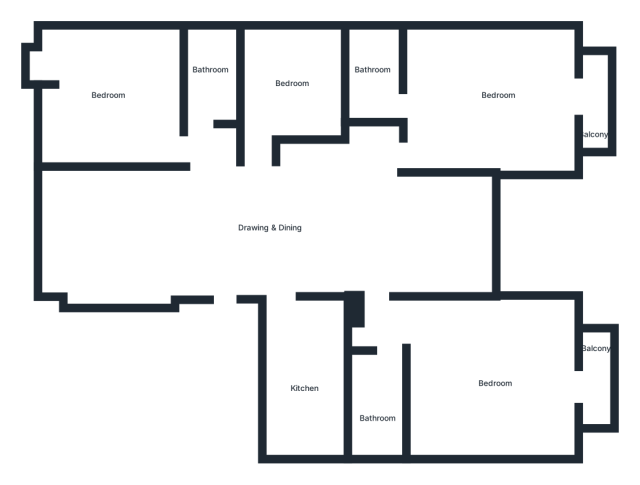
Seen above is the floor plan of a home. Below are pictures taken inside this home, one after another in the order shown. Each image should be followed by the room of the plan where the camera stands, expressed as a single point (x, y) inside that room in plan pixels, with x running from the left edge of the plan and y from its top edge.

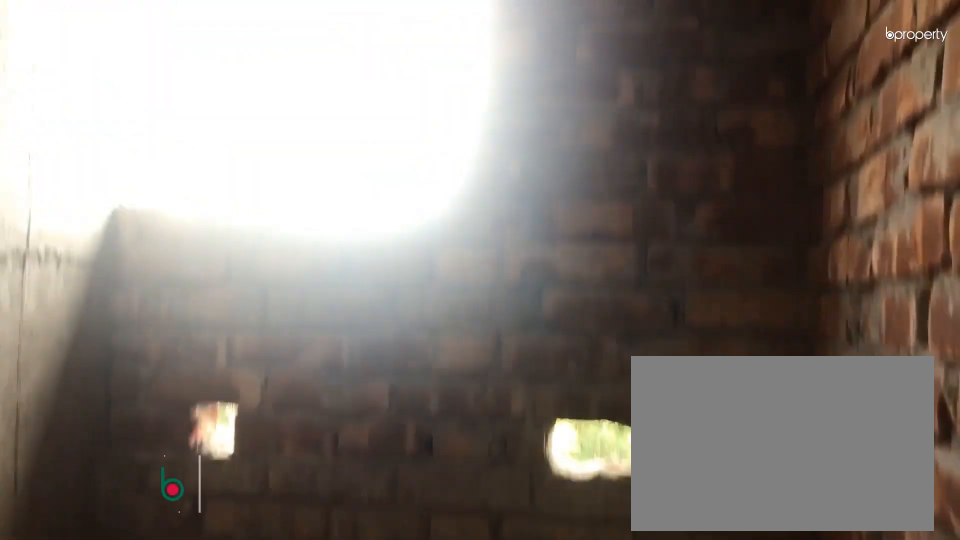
(373, 76)
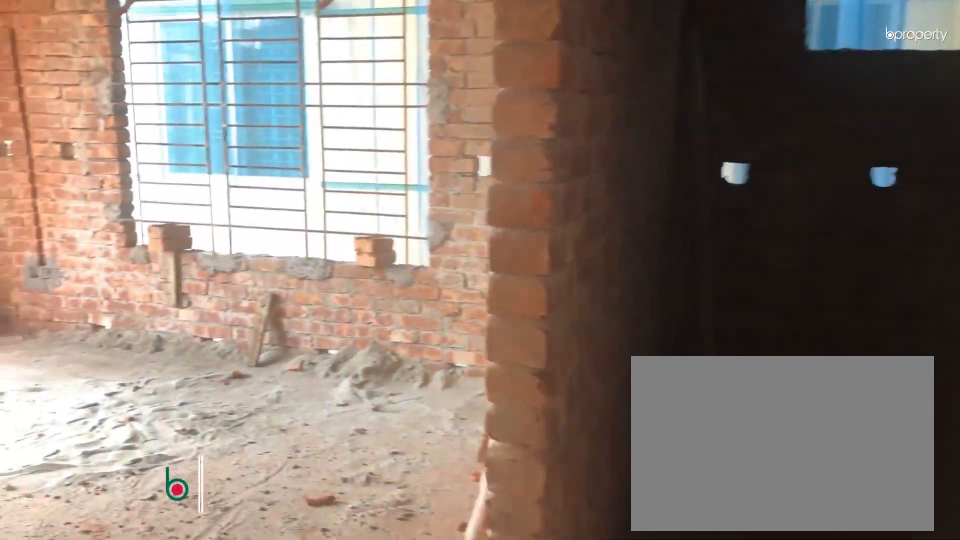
(414, 321)
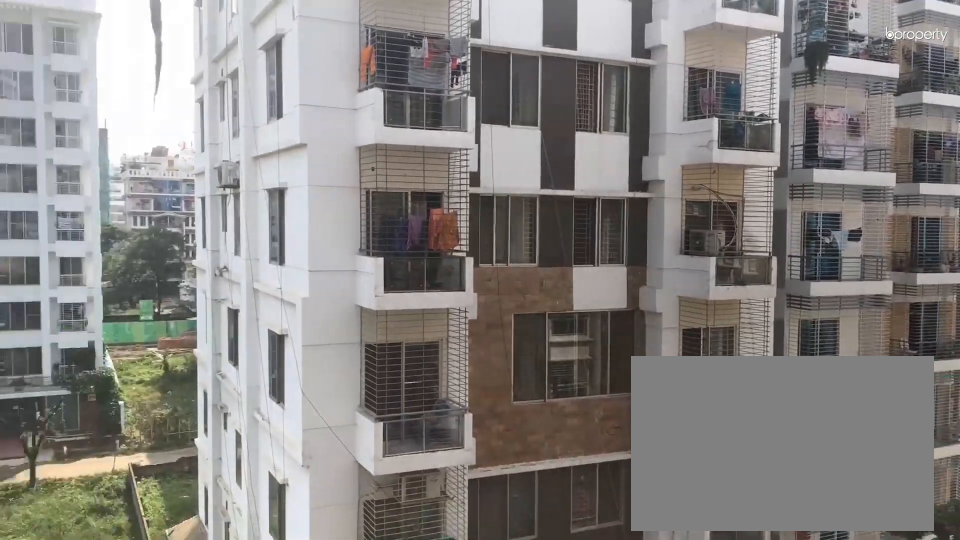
(595, 387)
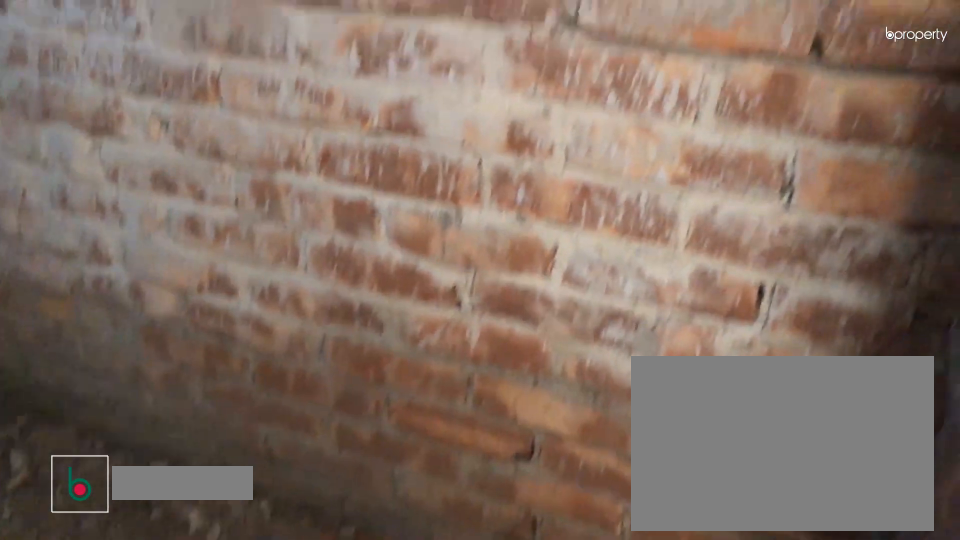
(376, 397)
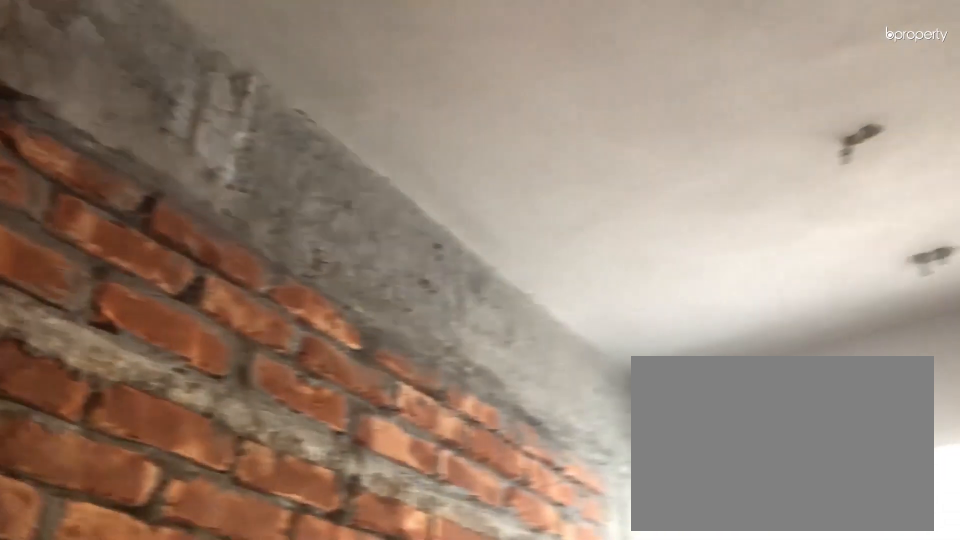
(303, 385)
